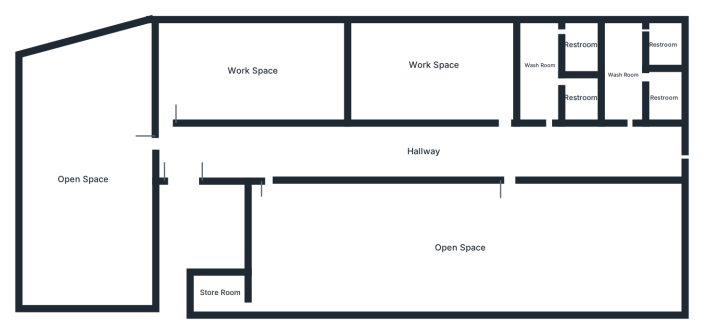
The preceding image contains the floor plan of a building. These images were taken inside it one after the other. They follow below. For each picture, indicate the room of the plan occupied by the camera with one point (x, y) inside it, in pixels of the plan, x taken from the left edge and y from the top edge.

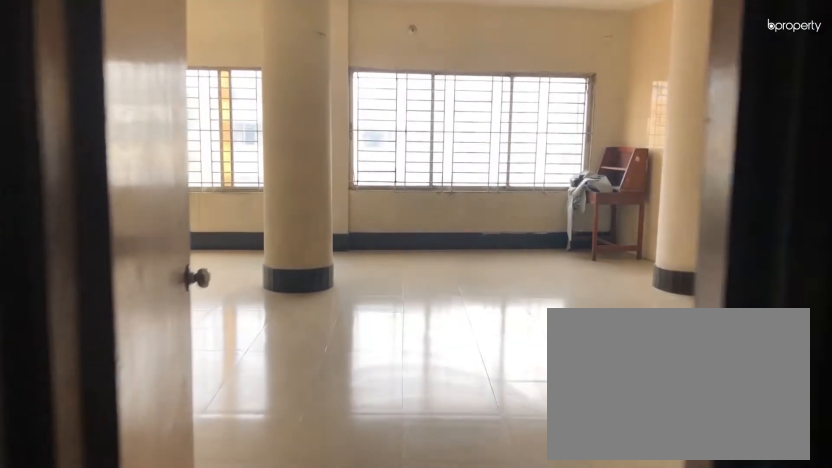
(187, 154)
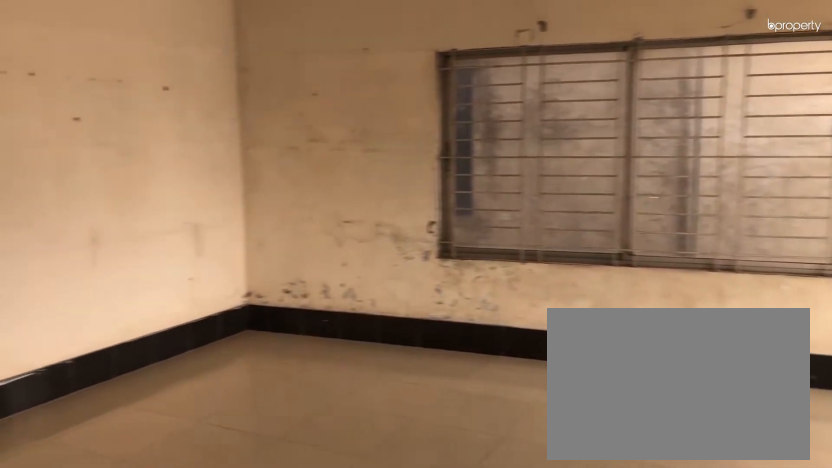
(80, 179)
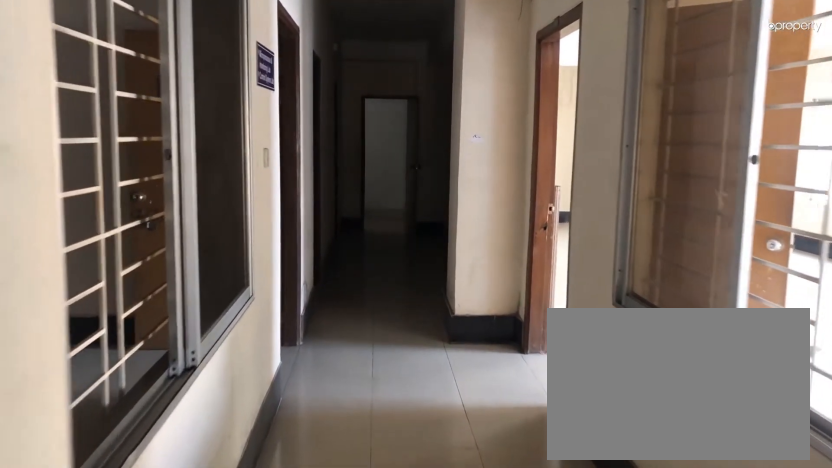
(425, 154)
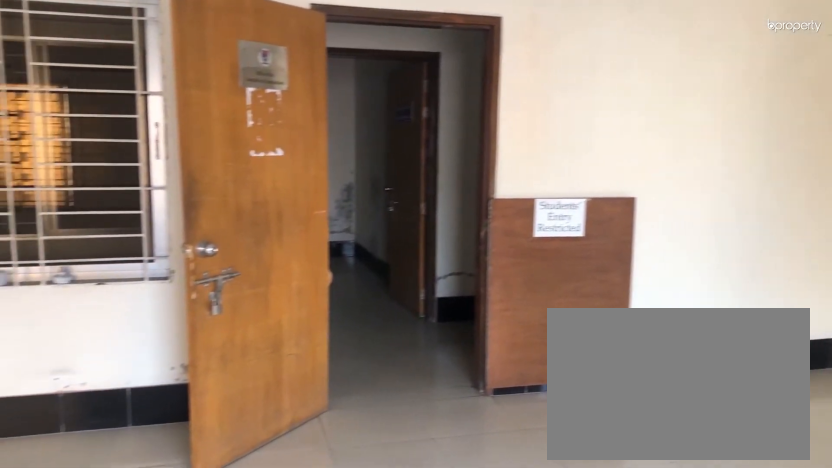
(459, 249)
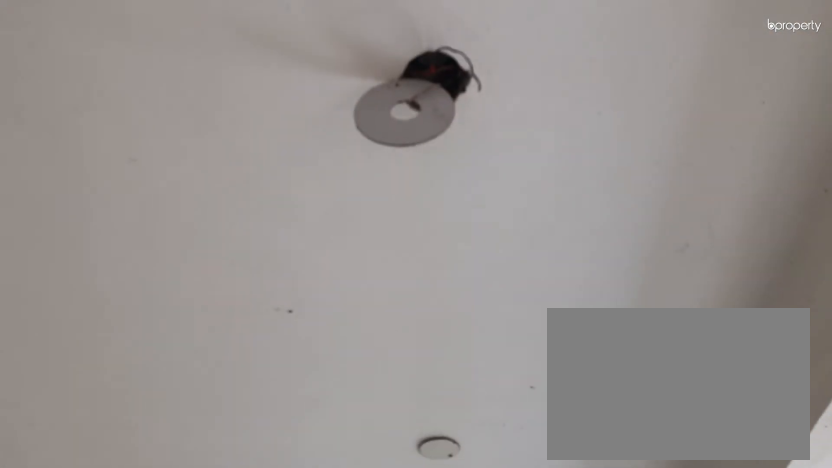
(459, 249)
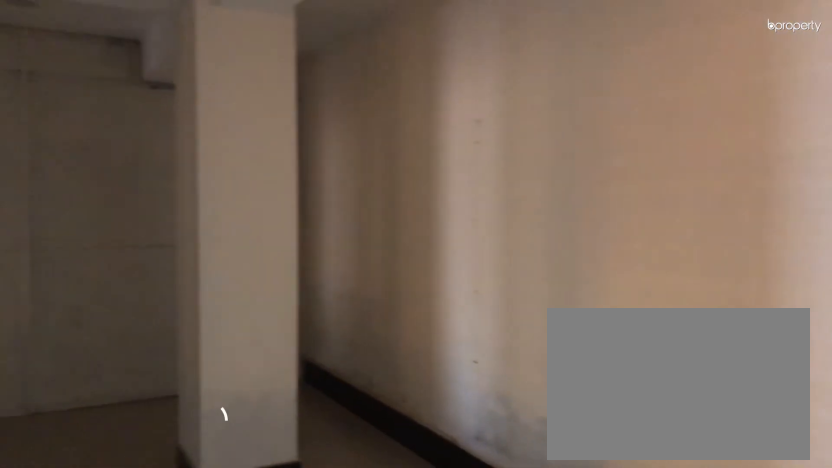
(430, 64)
